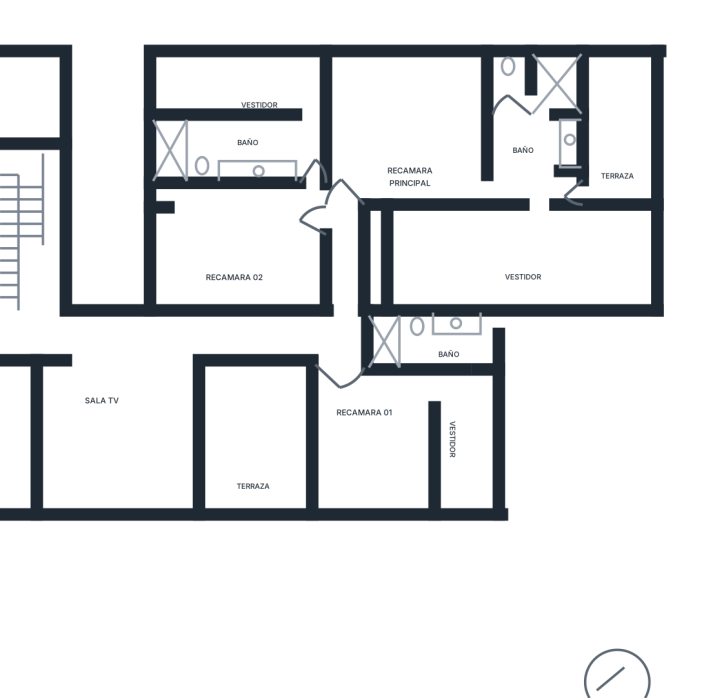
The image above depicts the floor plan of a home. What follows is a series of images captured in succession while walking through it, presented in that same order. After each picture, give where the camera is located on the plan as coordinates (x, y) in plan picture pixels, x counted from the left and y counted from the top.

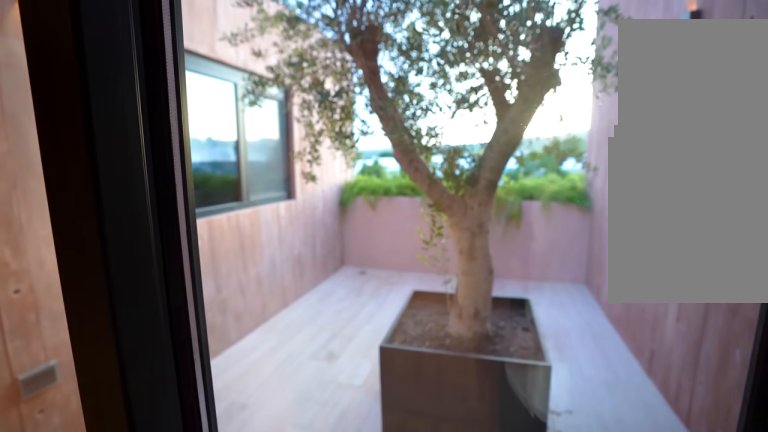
(218, 341)
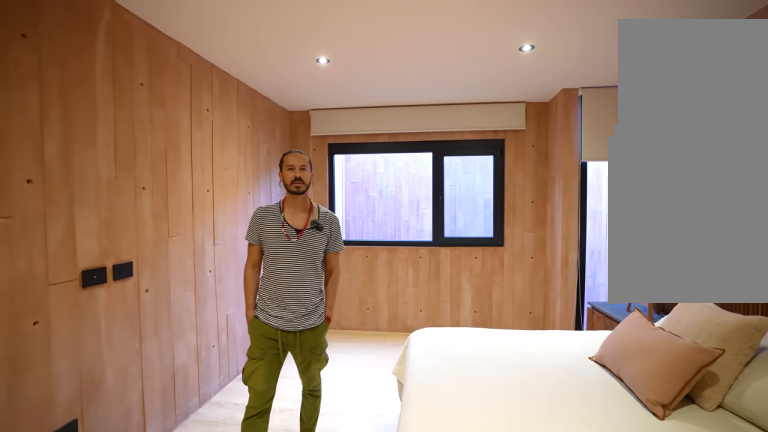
(303, 289)
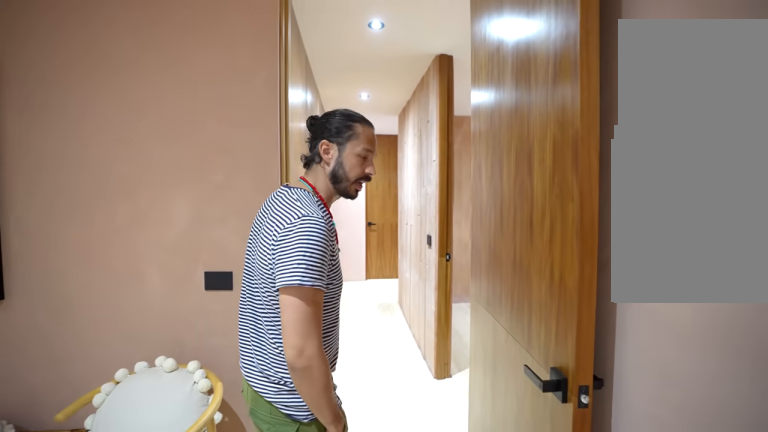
(364, 155)
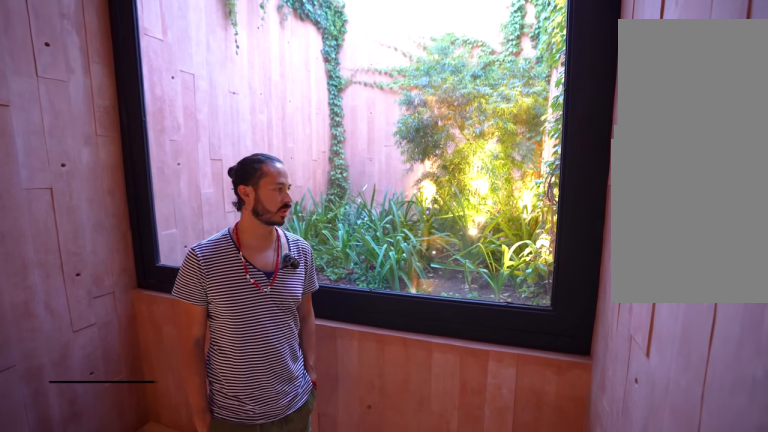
(40, 205)
